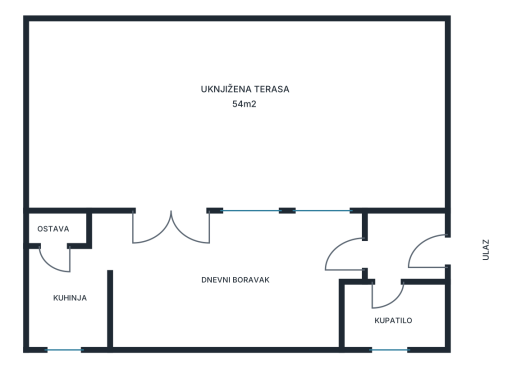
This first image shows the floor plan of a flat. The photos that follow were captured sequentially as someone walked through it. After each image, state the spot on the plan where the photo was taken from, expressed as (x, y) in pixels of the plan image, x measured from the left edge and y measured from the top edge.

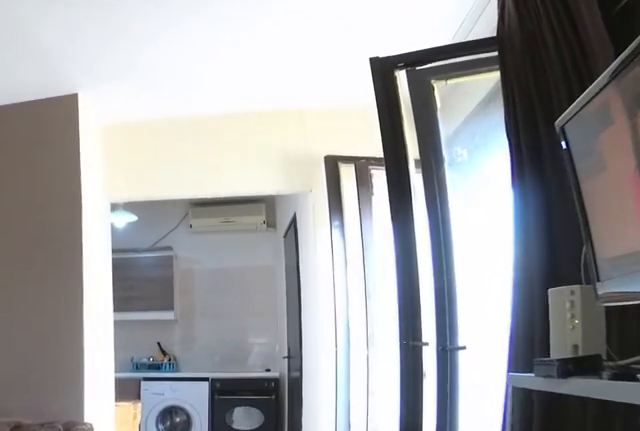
(287, 252)
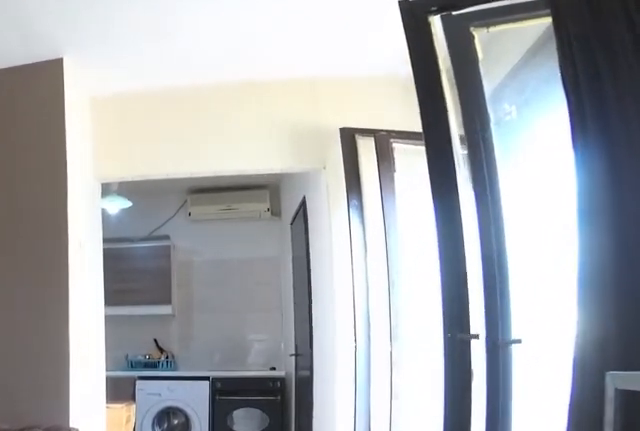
(274, 252)
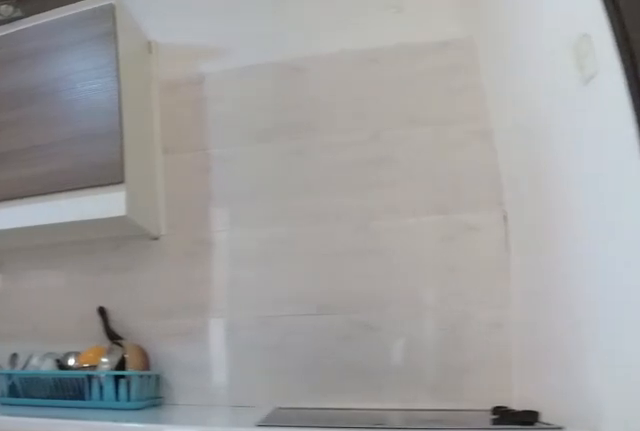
(87, 244)
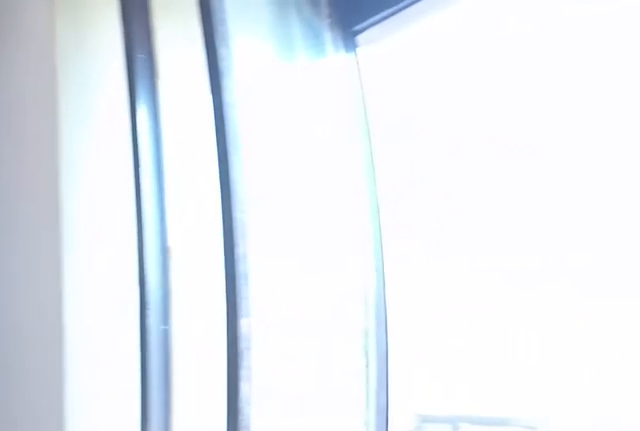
(169, 250)
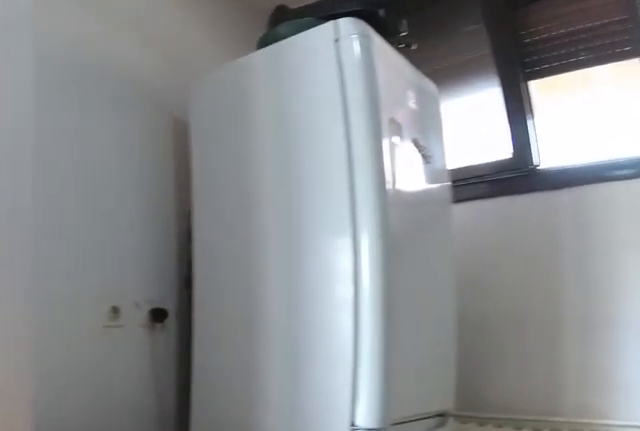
(36, 247)
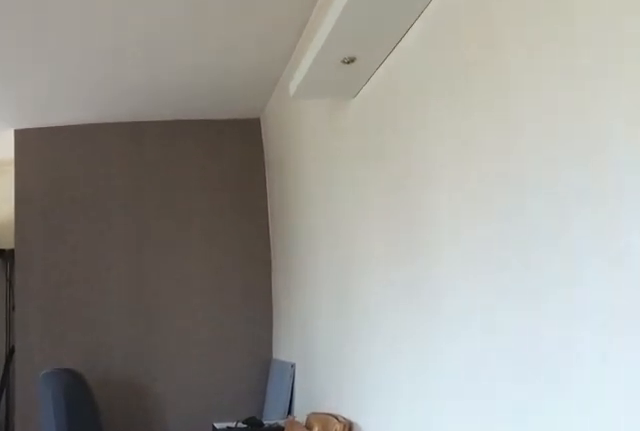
(176, 280)
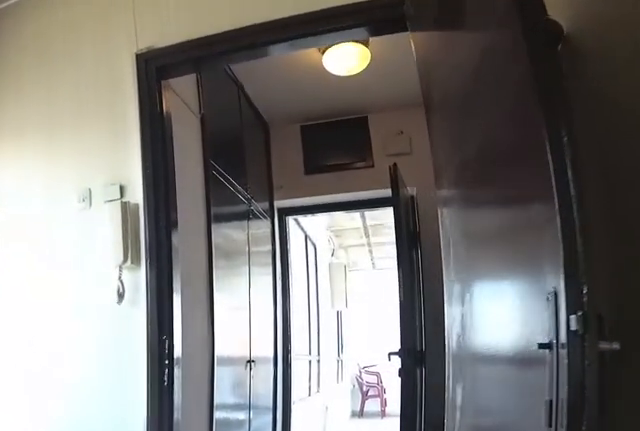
(272, 267)
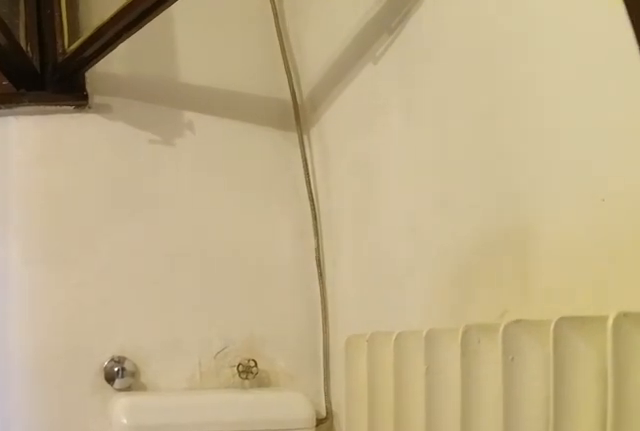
(363, 281)
